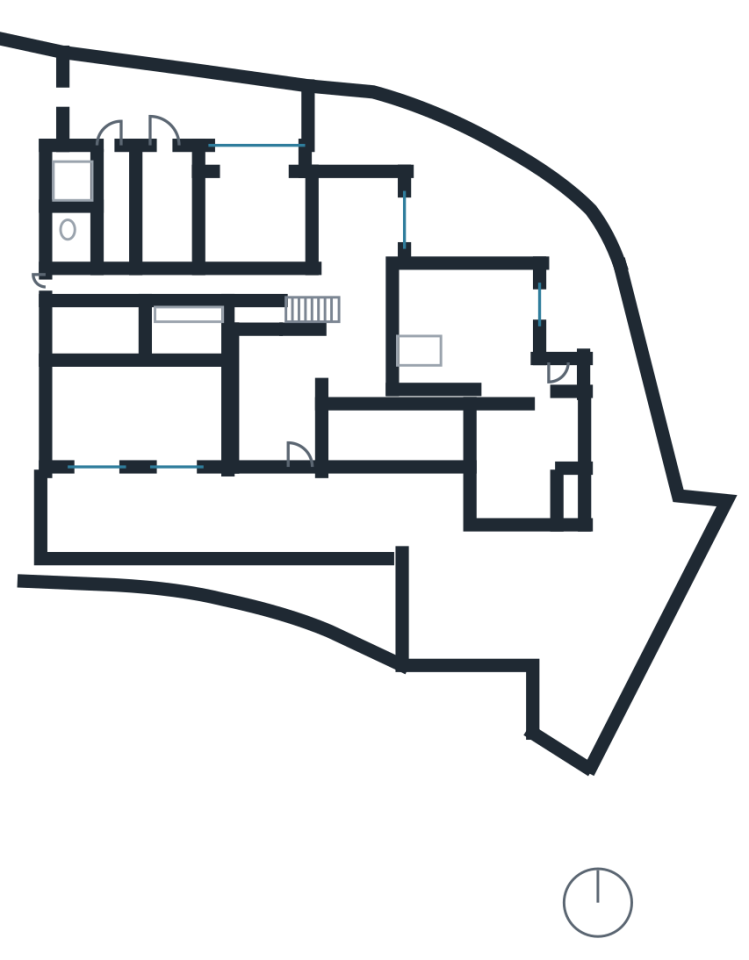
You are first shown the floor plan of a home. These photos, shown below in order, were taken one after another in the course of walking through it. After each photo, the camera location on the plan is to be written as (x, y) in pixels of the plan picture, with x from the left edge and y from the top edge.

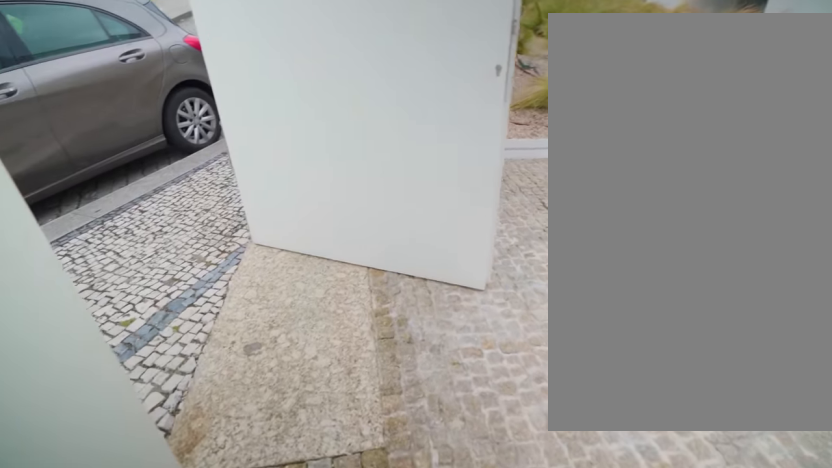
(430, 641)
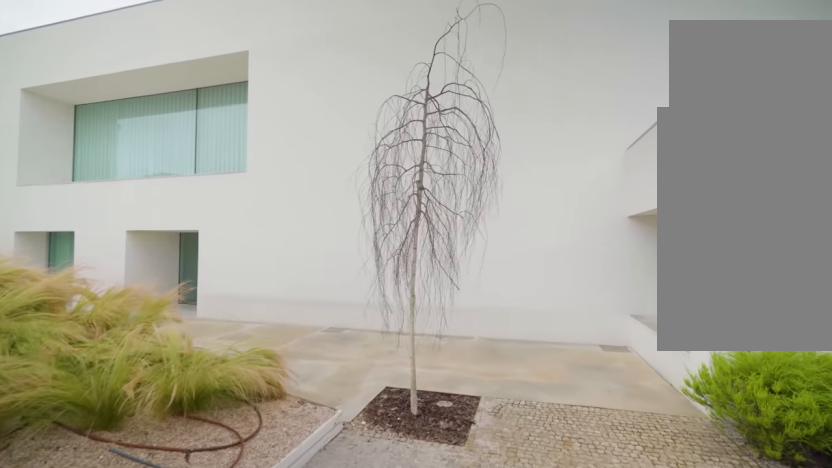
(423, 627)
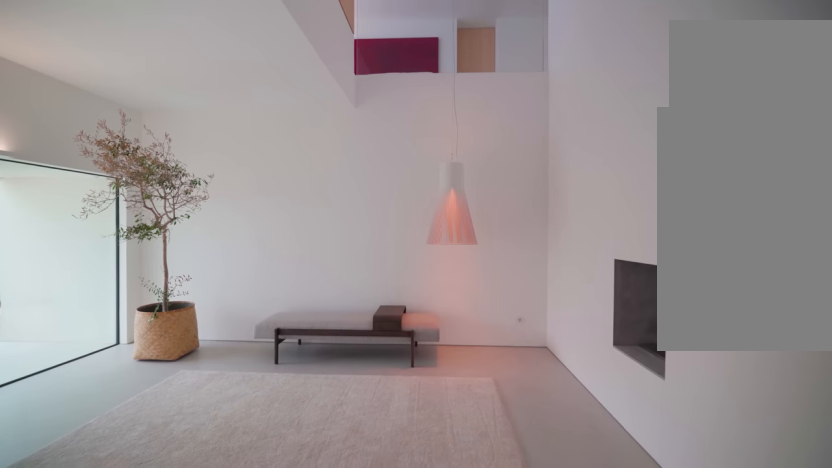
(308, 370)
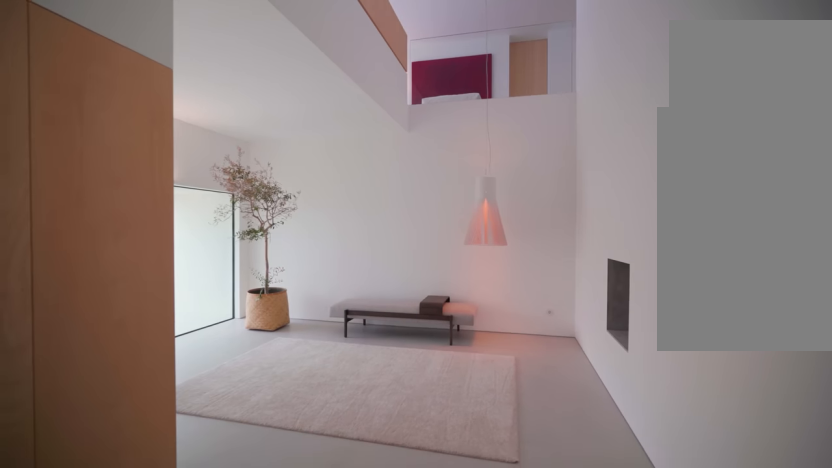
(323, 364)
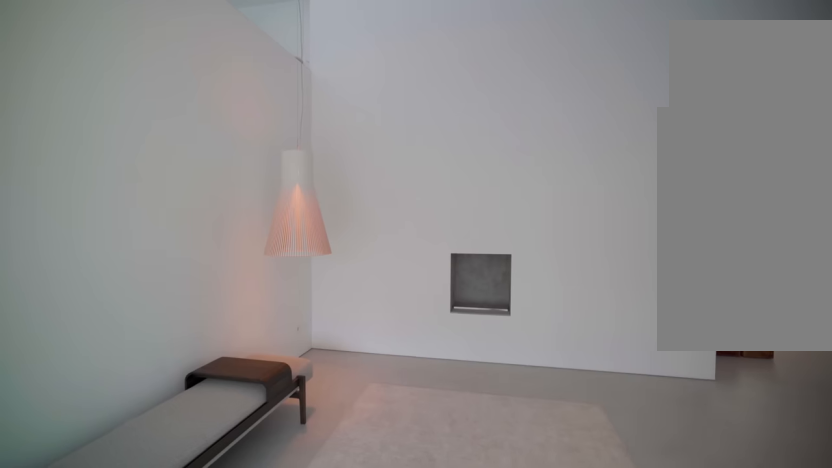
(265, 376)
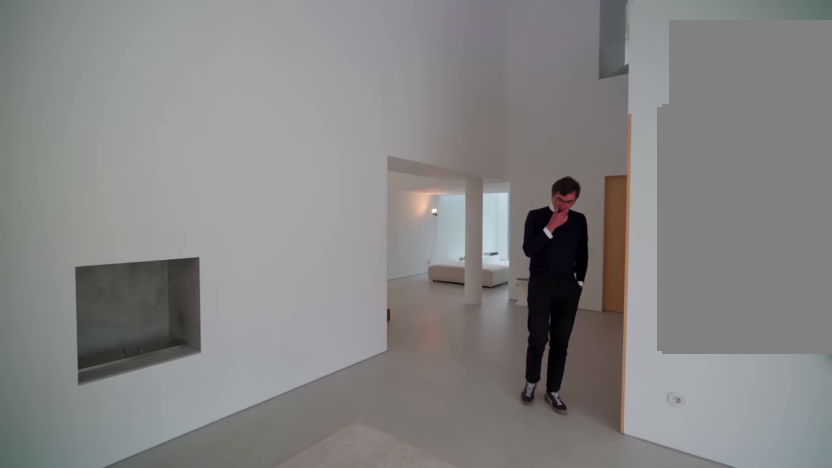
(252, 381)
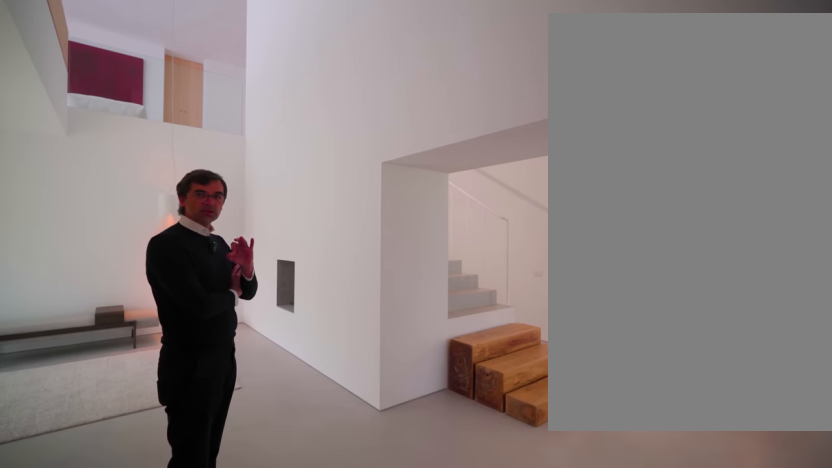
(370, 355)
